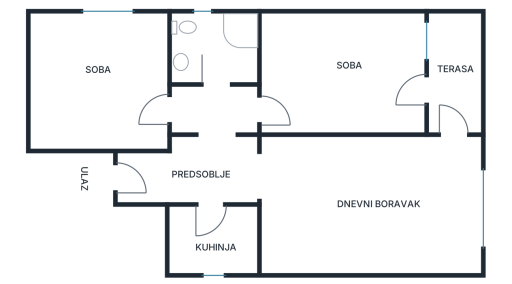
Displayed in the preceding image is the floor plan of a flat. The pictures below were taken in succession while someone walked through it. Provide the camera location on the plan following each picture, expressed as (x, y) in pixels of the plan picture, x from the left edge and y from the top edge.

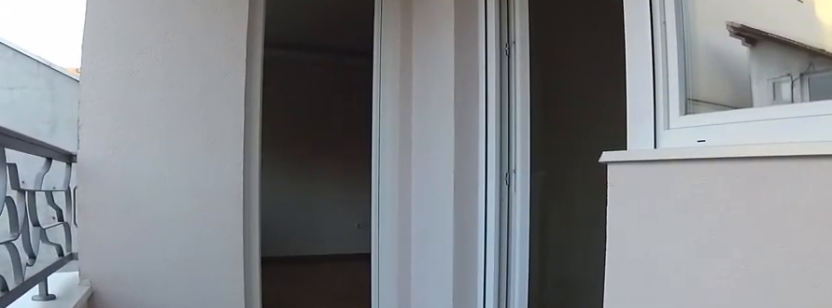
(456, 66)
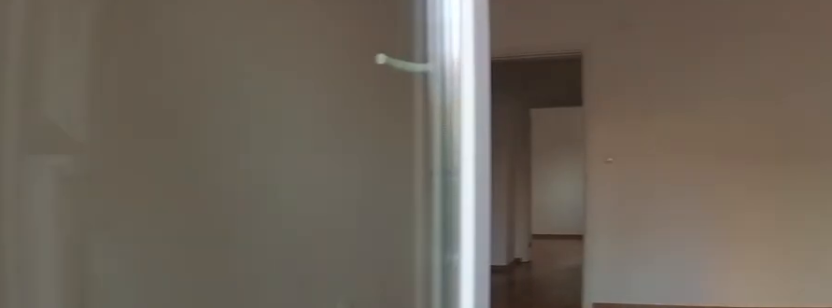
(454, 85)
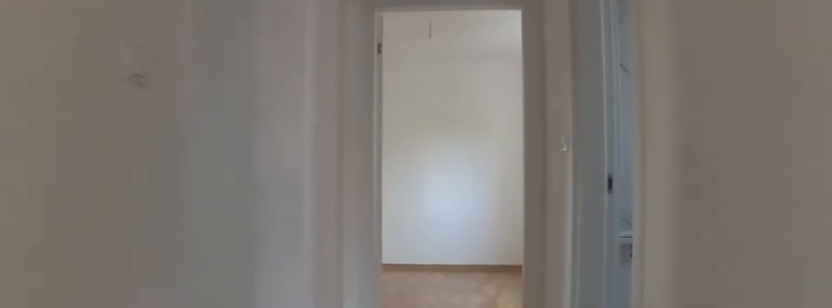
(323, 101)
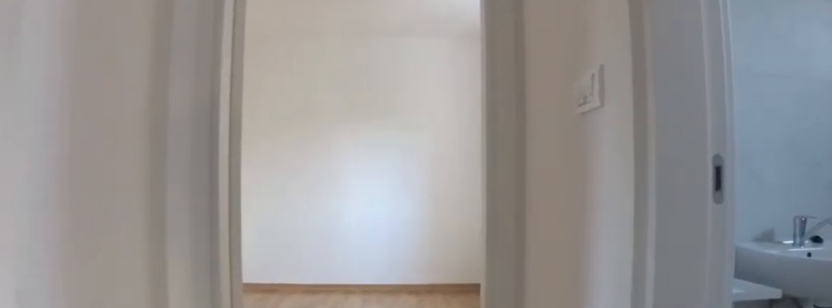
(266, 105)
